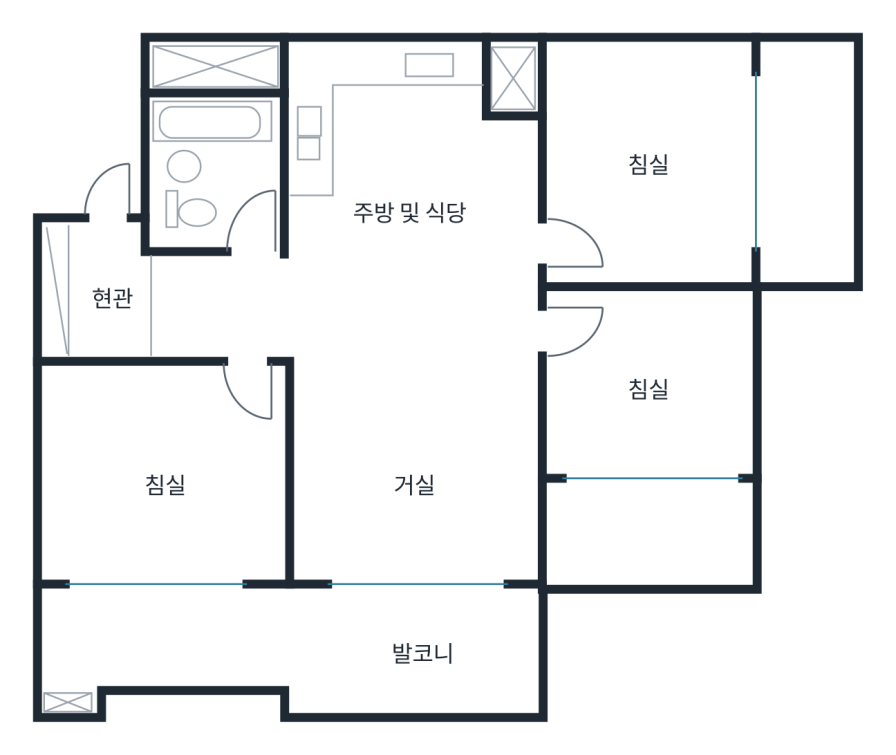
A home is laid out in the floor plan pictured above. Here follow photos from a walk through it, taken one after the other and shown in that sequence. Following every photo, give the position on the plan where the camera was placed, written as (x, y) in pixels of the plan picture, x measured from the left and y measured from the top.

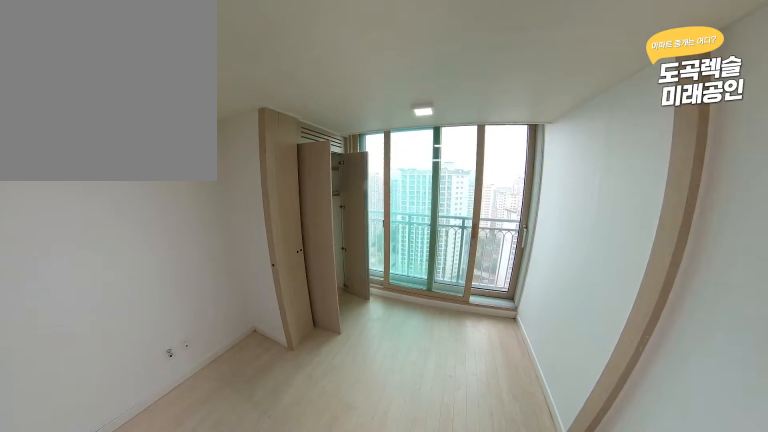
(598, 225)
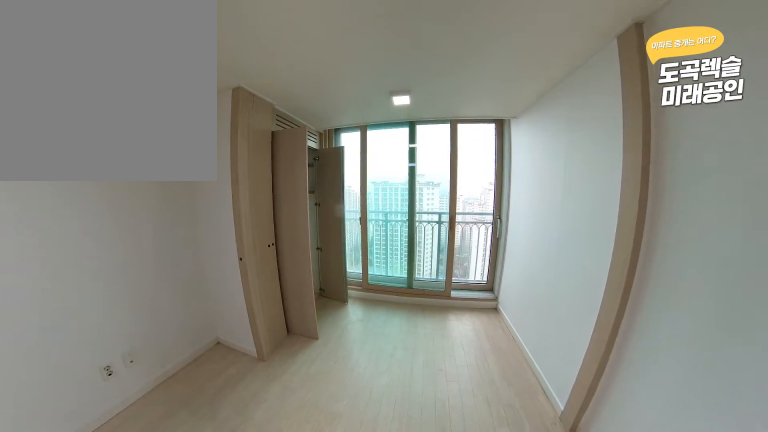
(598, 225)
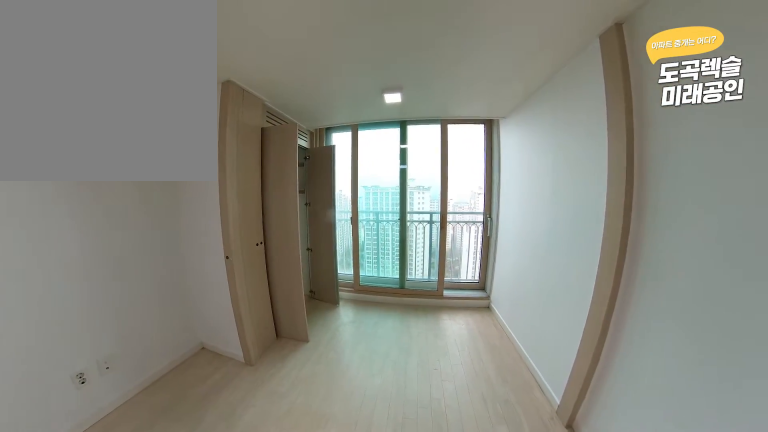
(598, 225)
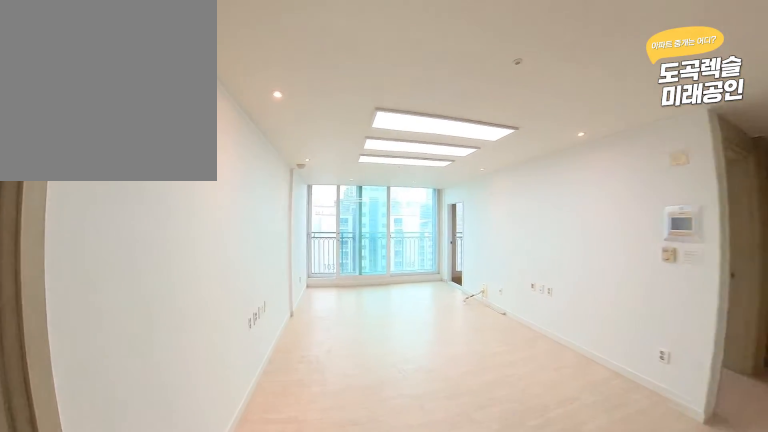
(495, 260)
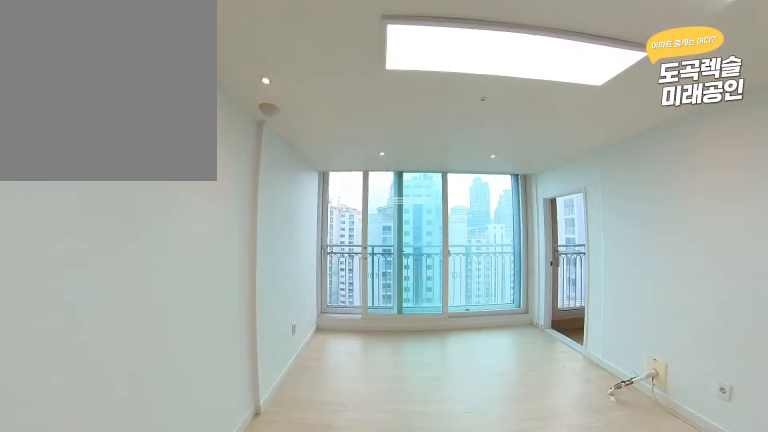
(482, 413)
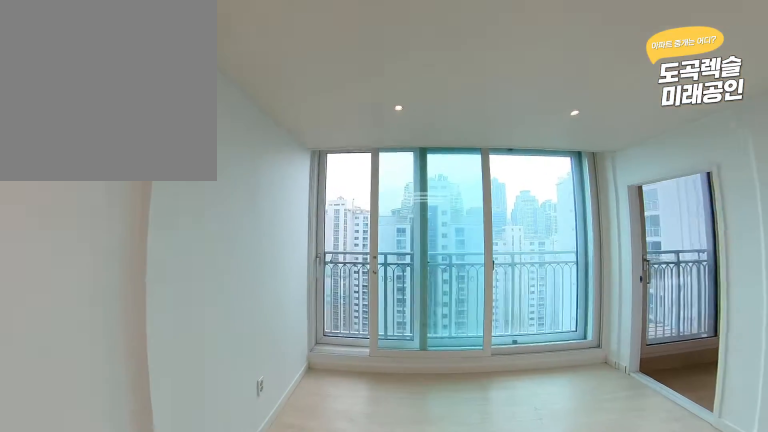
(477, 482)
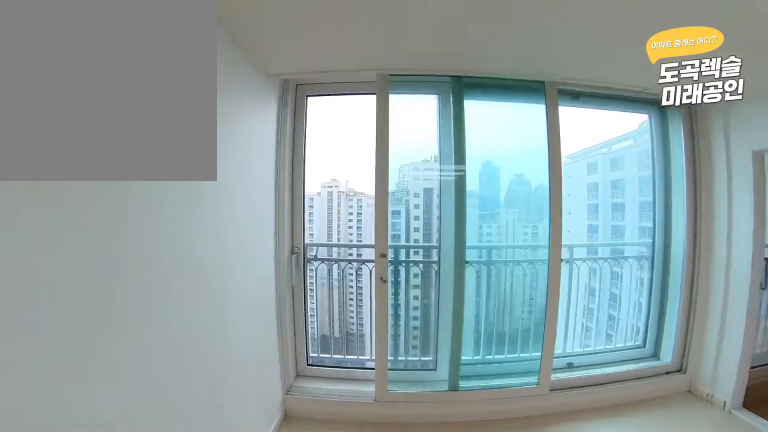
(480, 550)
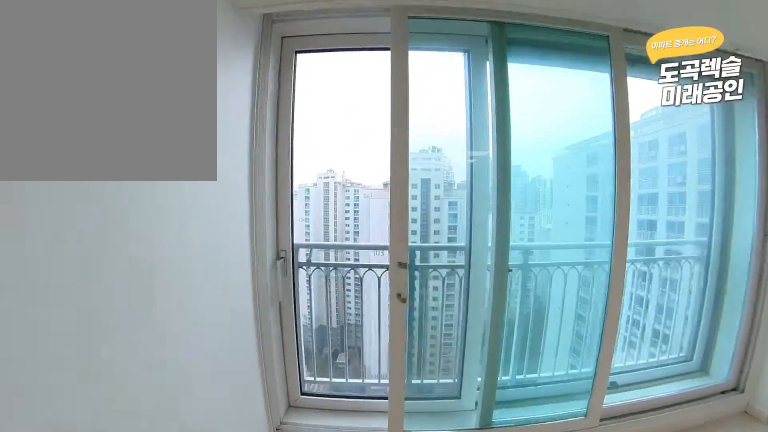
(481, 585)
